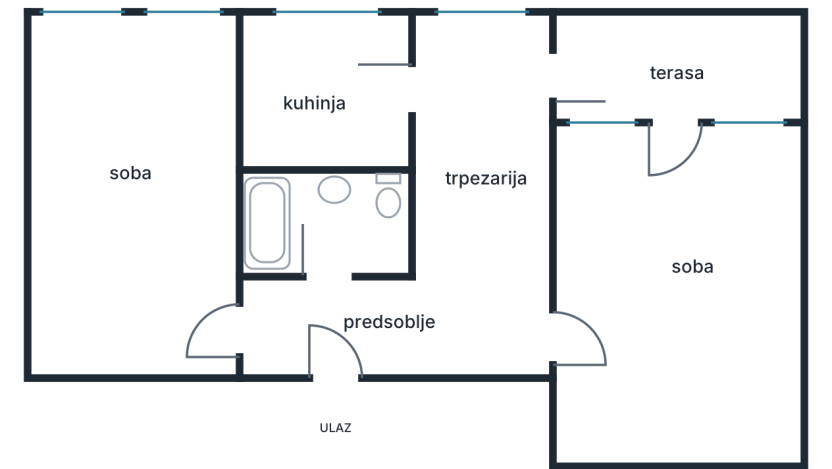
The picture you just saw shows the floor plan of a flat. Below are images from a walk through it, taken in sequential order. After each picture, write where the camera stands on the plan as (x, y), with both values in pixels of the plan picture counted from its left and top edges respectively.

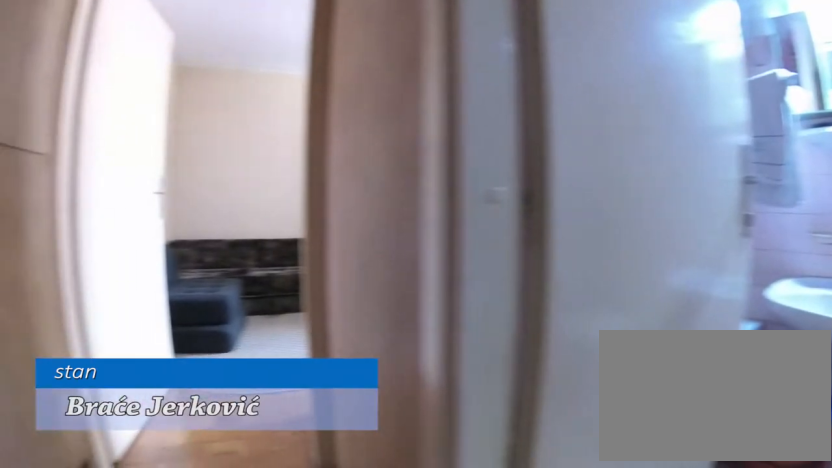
(337, 370)
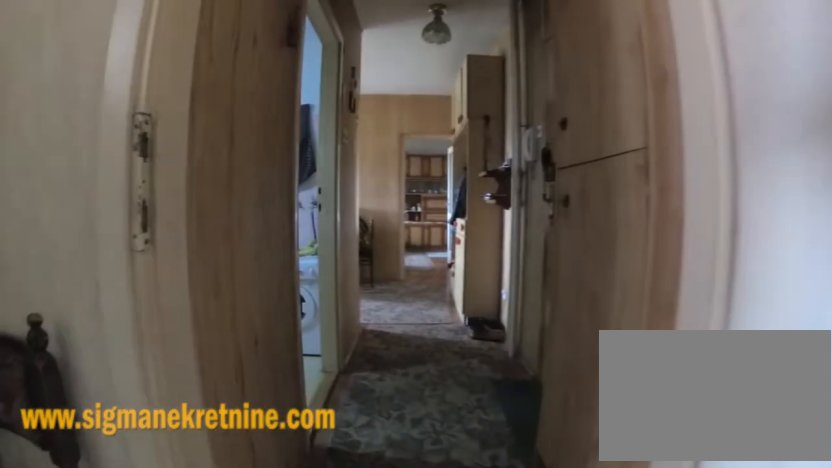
(199, 316)
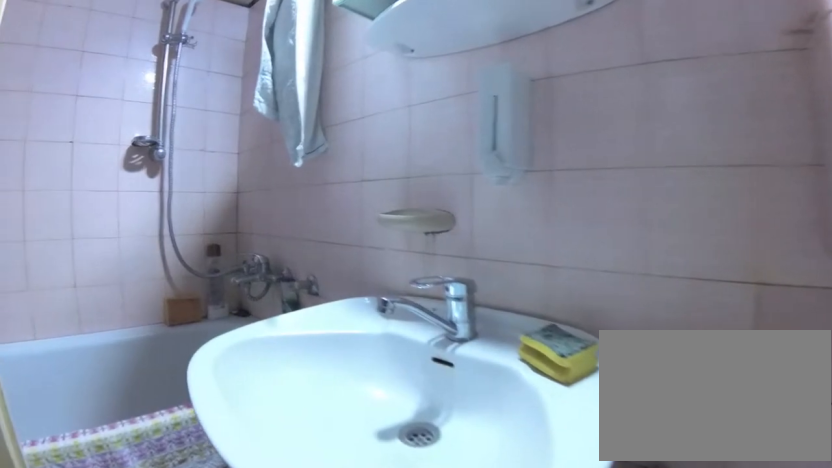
(340, 234)
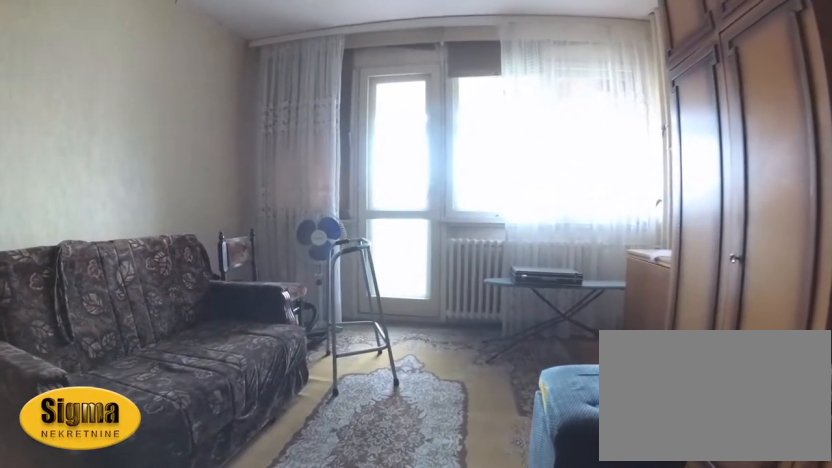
(684, 356)
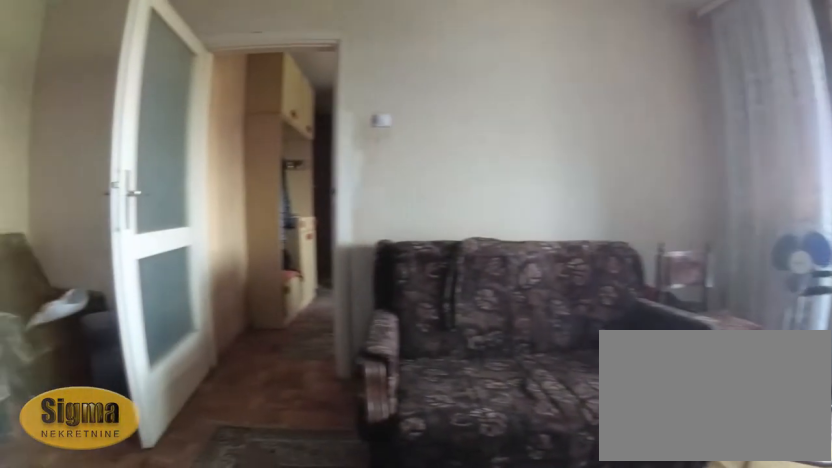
(694, 310)
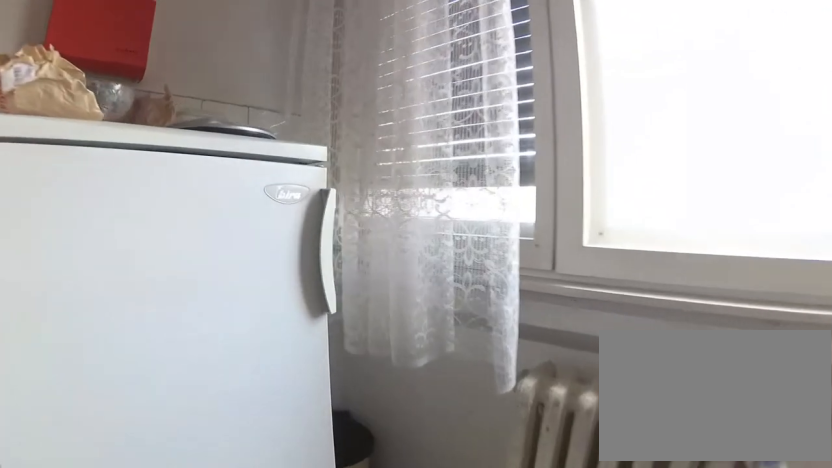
(311, 94)
